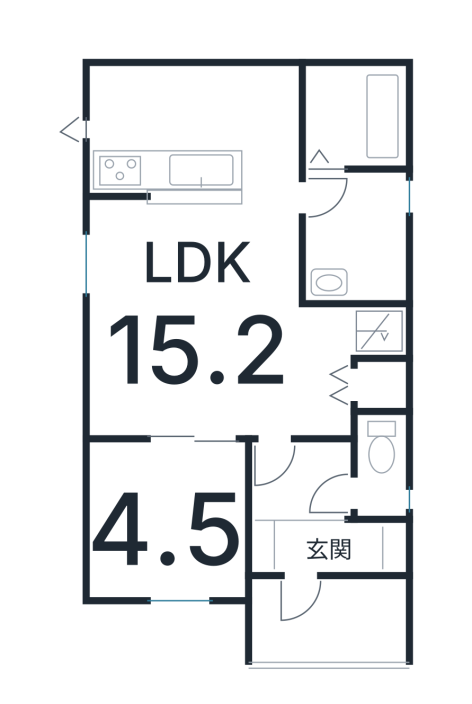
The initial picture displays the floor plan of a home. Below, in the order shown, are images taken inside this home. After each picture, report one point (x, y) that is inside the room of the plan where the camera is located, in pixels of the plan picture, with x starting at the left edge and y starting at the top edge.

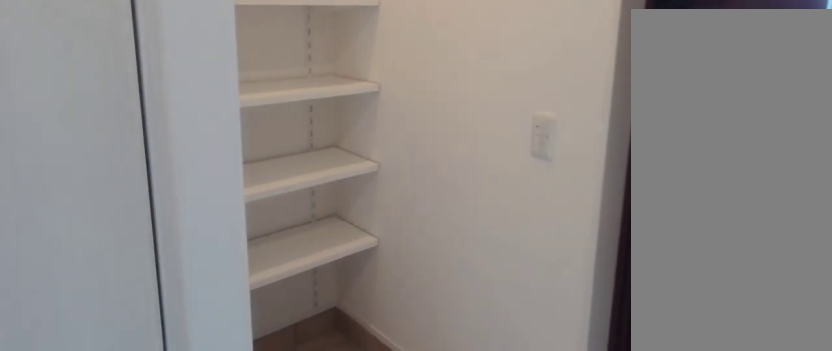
(318, 540)
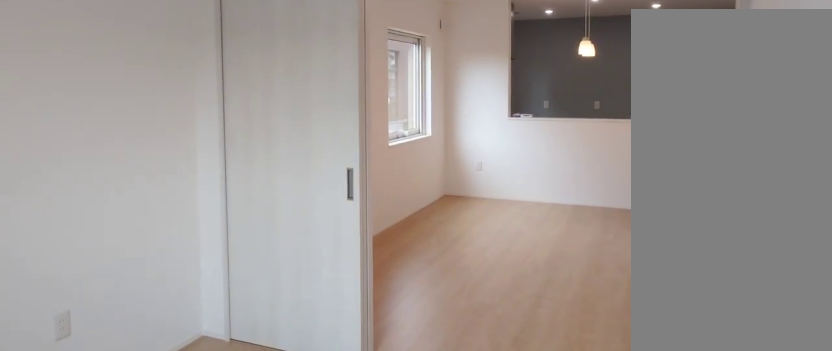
(153, 527)
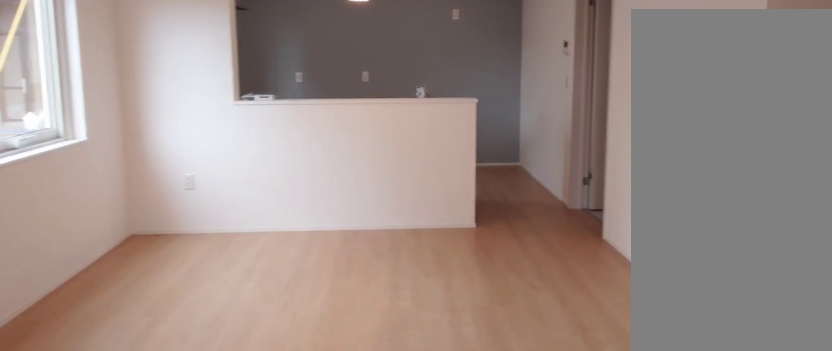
(179, 333)
